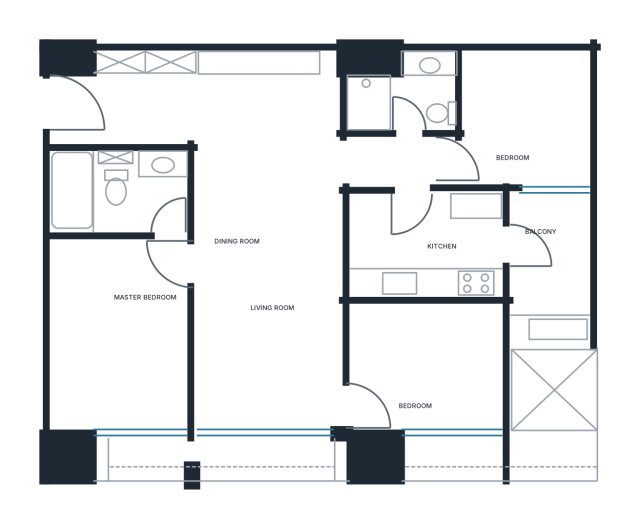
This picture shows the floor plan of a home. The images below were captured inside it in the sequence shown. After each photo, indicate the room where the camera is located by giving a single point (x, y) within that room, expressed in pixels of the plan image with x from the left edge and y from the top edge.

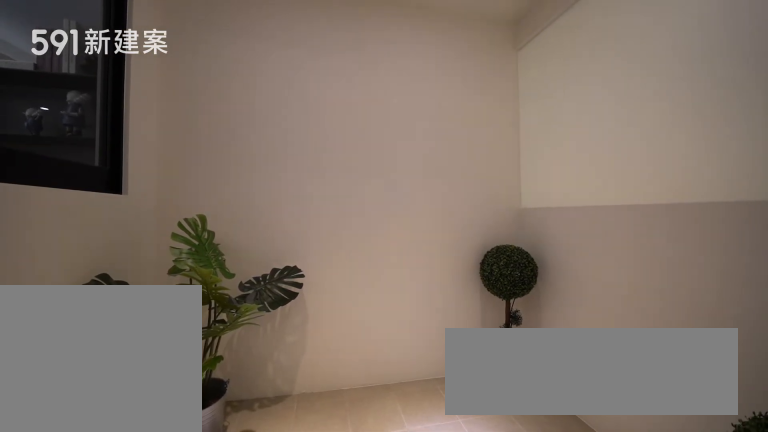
(552, 252)
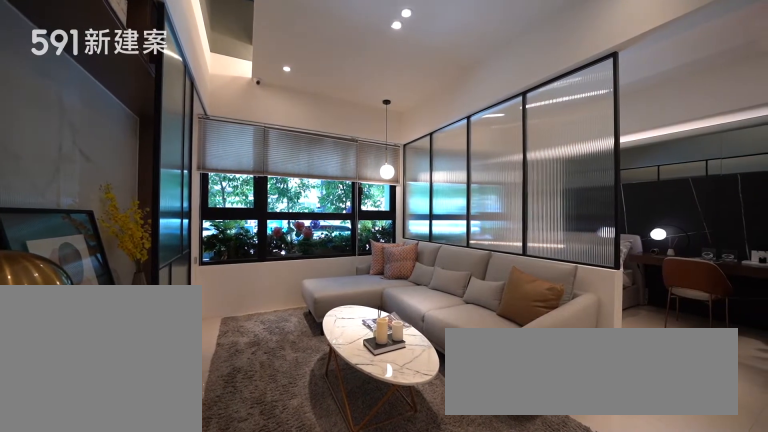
(268, 352)
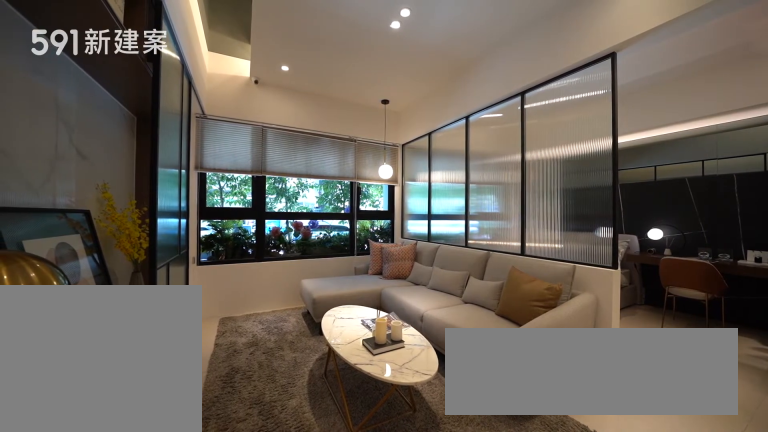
(268, 352)
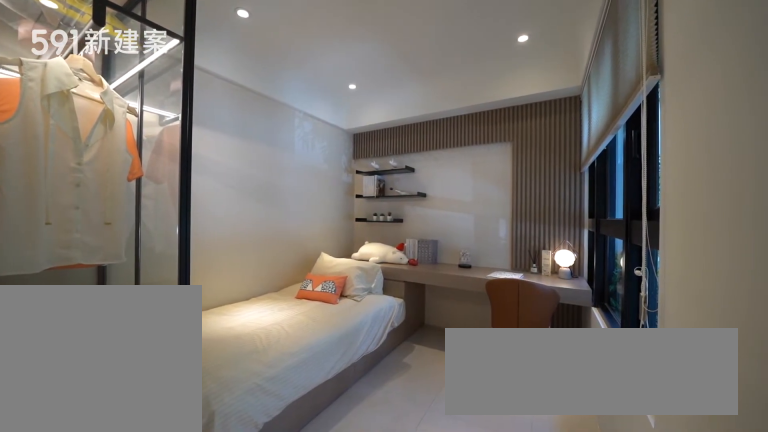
(428, 368)
